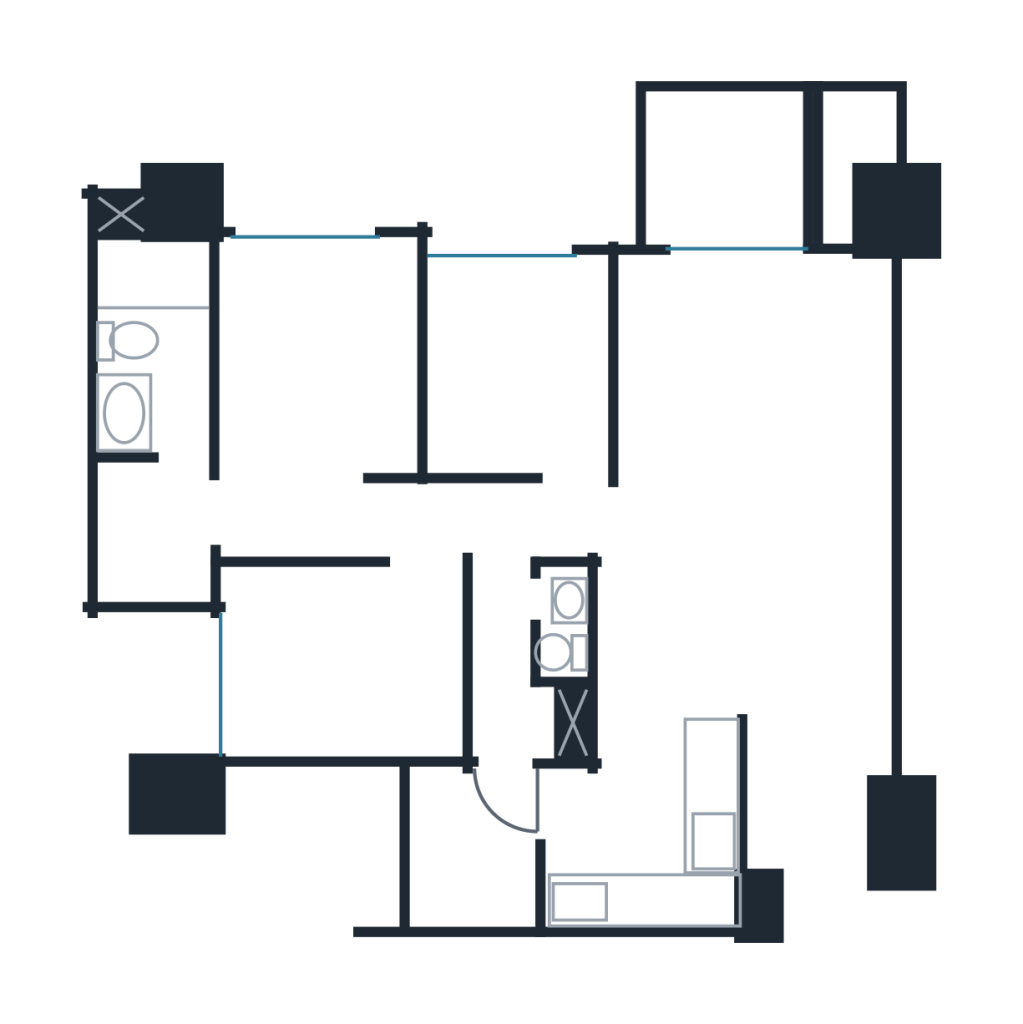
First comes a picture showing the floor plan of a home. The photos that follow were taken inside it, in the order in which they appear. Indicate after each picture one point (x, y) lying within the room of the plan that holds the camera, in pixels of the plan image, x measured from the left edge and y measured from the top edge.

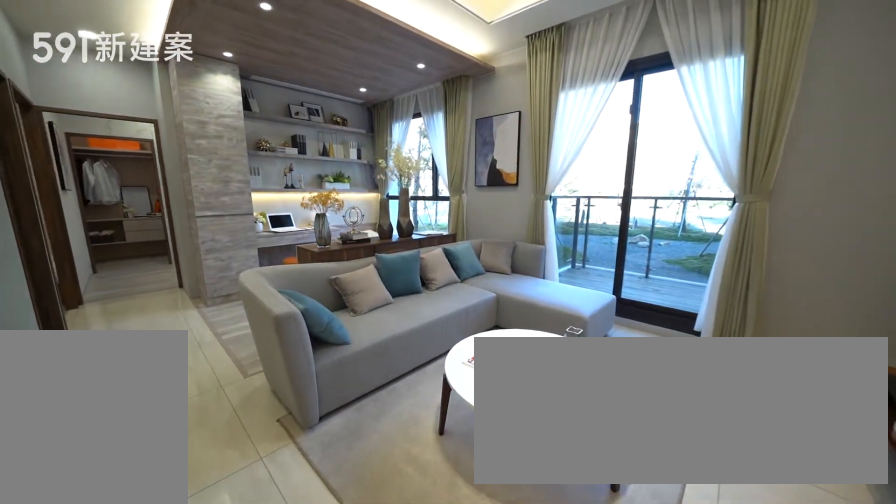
(823, 792)
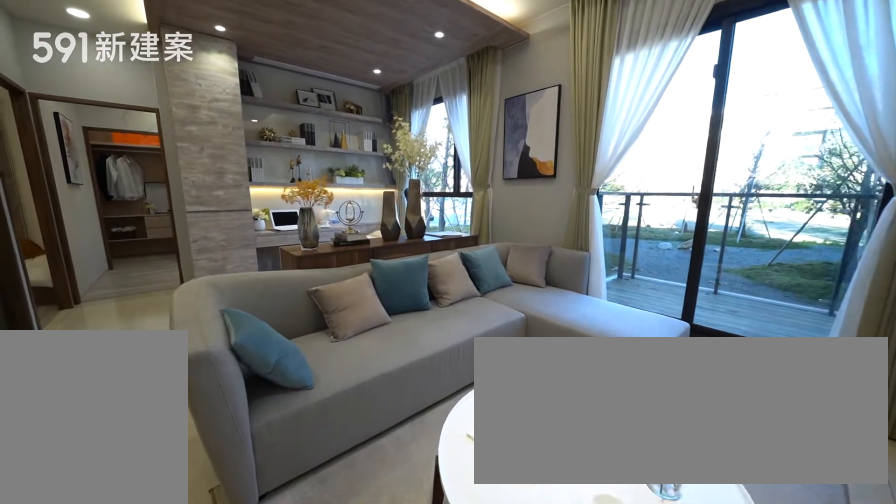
(823, 792)
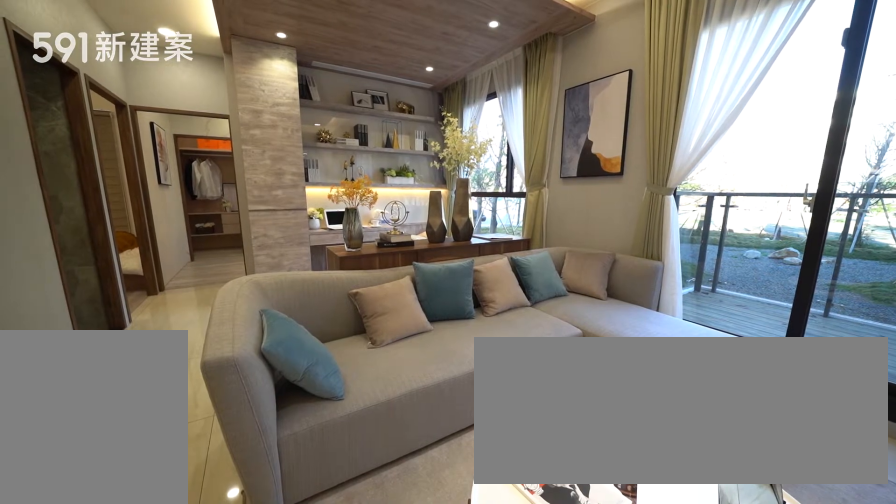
(762, 371)
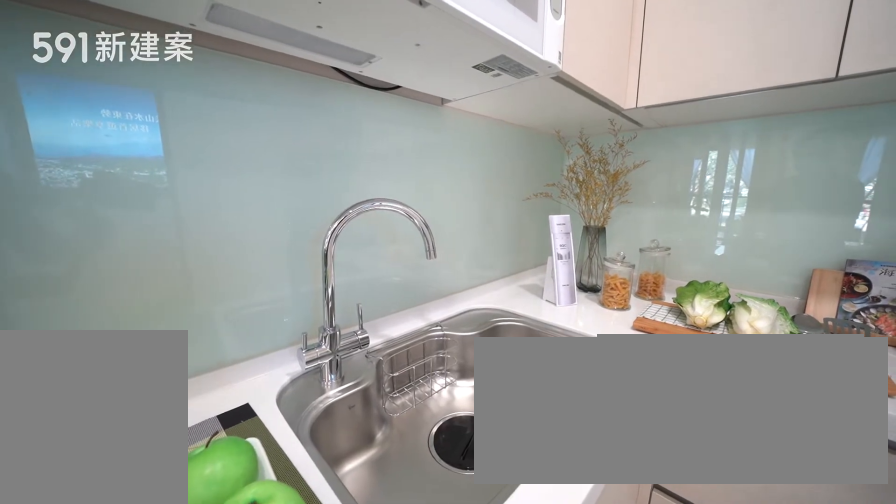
(647, 845)
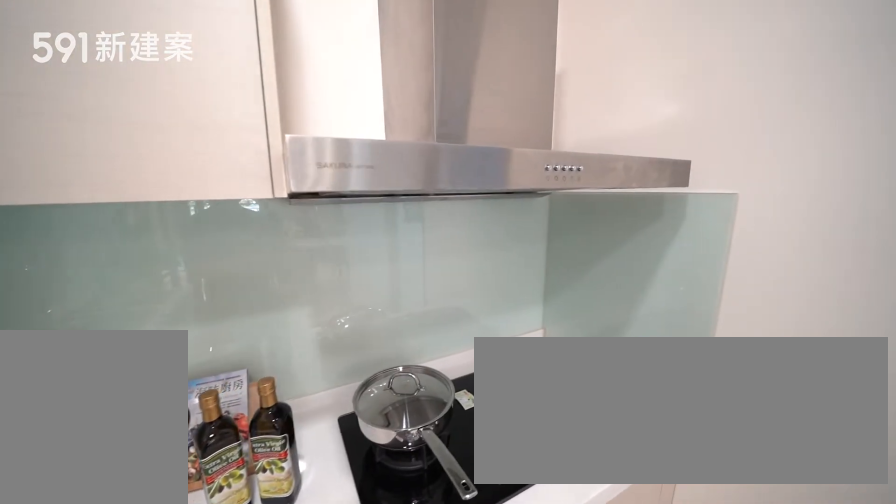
(647, 845)
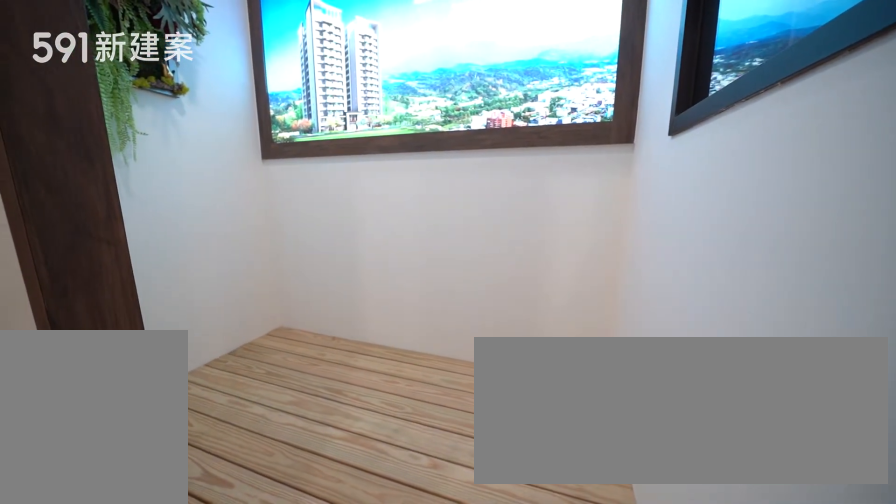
(471, 844)
